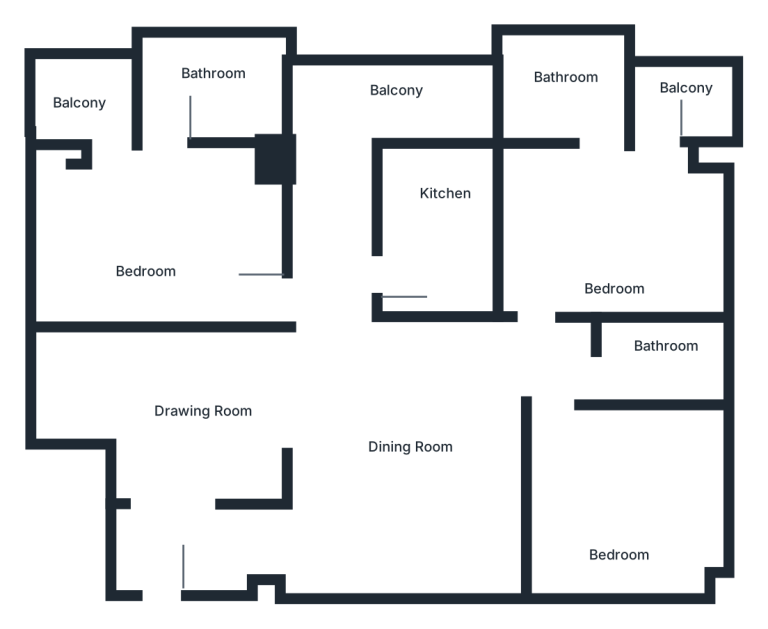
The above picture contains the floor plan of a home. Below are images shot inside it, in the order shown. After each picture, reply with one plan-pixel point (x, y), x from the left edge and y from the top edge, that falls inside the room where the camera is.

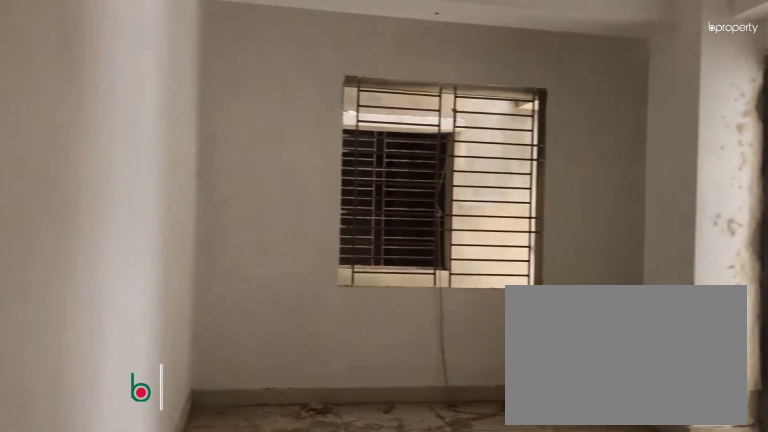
(144, 235)
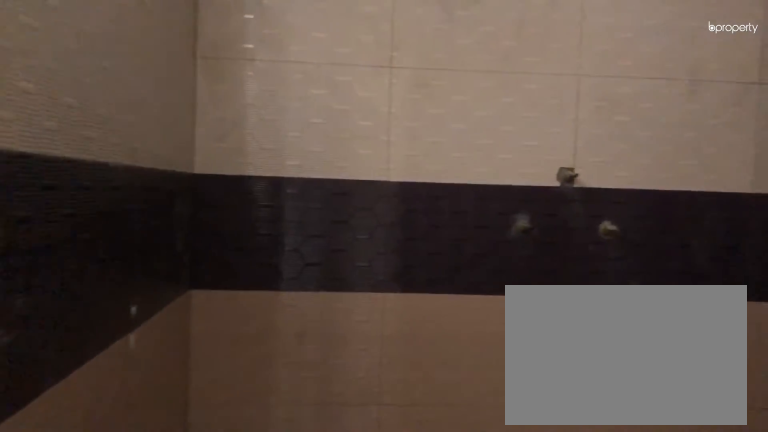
(222, 82)
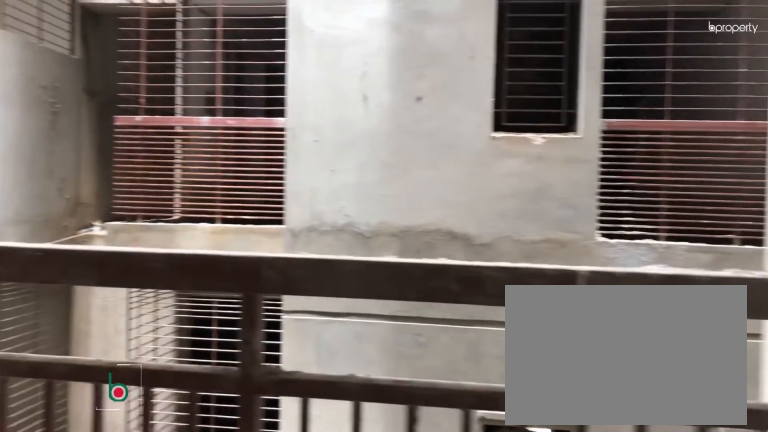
(84, 105)
